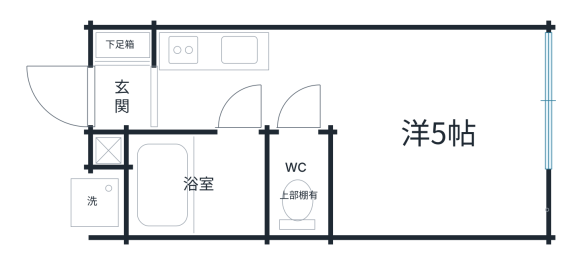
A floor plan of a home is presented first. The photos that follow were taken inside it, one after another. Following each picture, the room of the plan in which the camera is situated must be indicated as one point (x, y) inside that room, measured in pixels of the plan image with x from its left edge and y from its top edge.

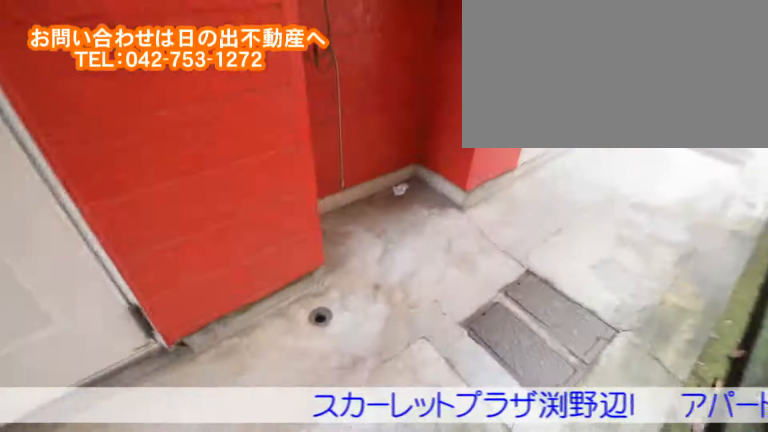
(71, 208)
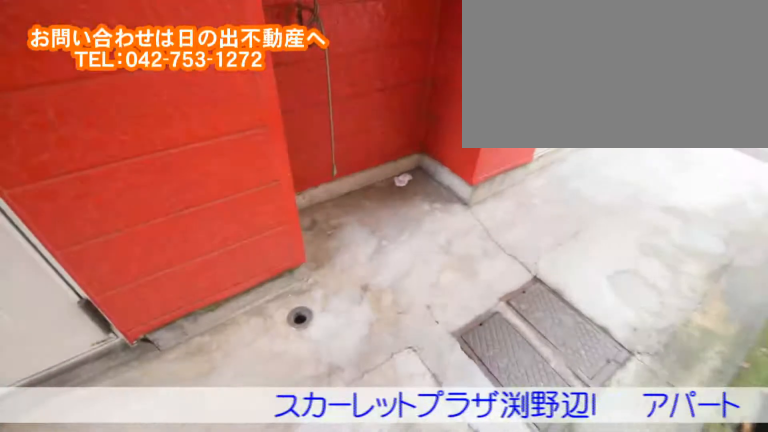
(72, 208)
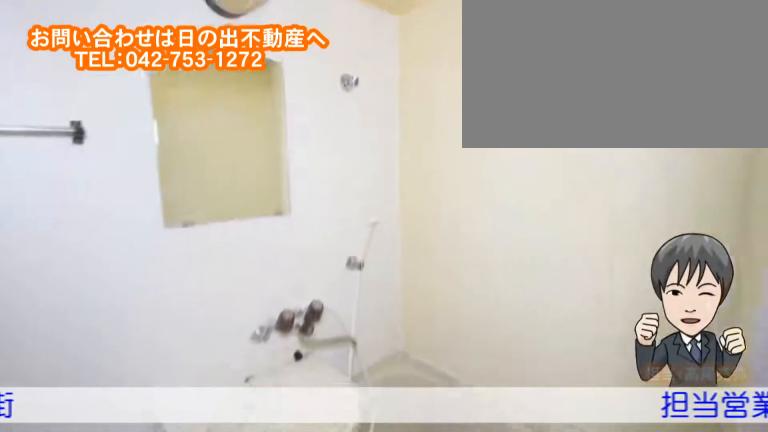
(229, 175)
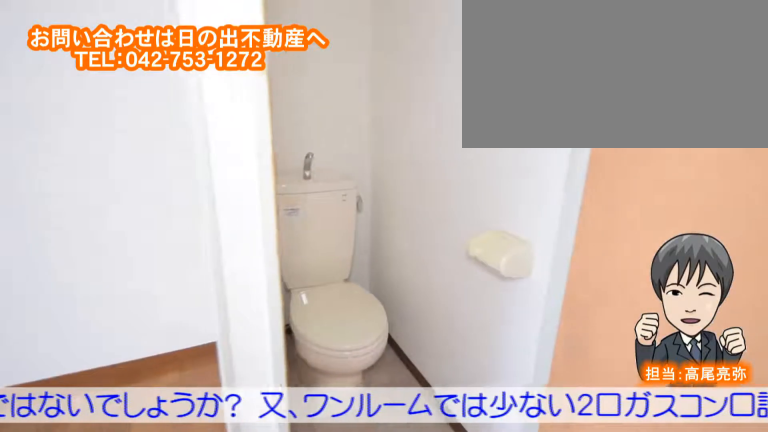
(298, 184)
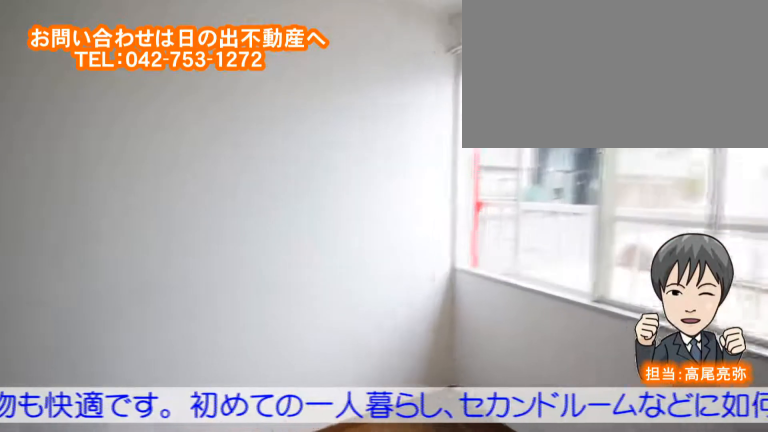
(445, 160)
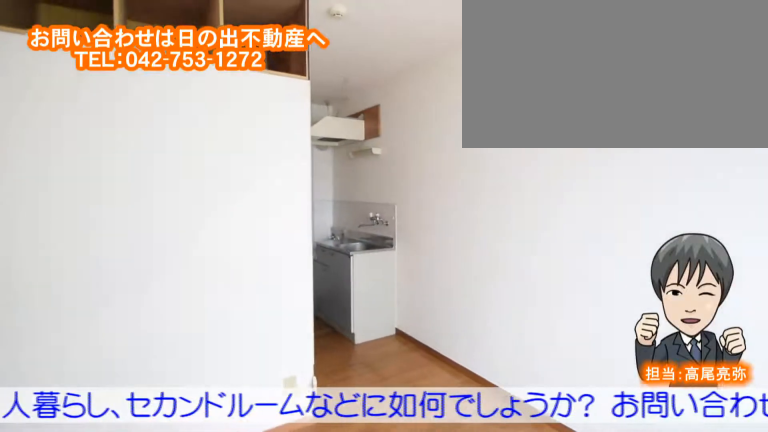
(445, 159)
